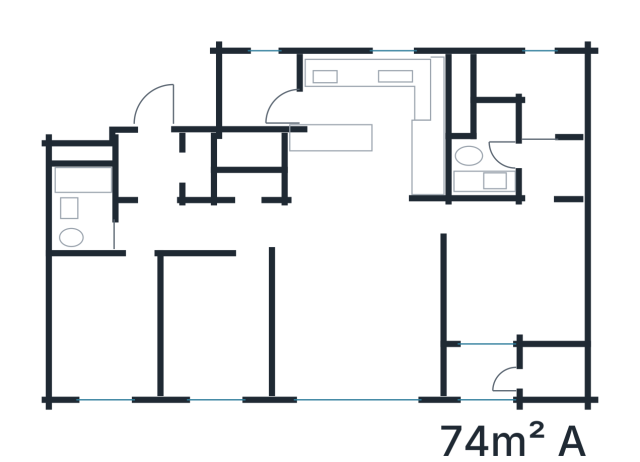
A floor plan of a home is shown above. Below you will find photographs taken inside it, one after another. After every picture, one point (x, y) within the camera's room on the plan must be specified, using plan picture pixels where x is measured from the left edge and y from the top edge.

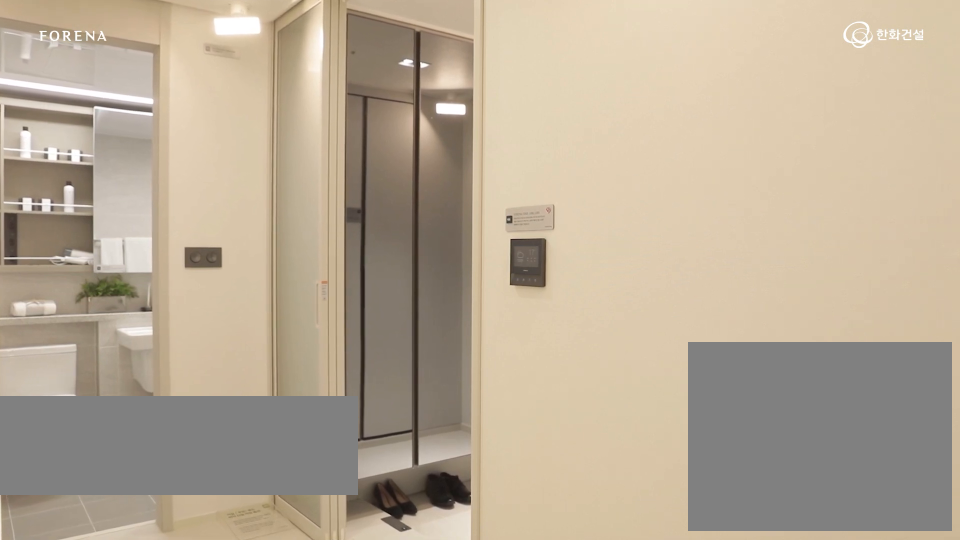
(156, 164)
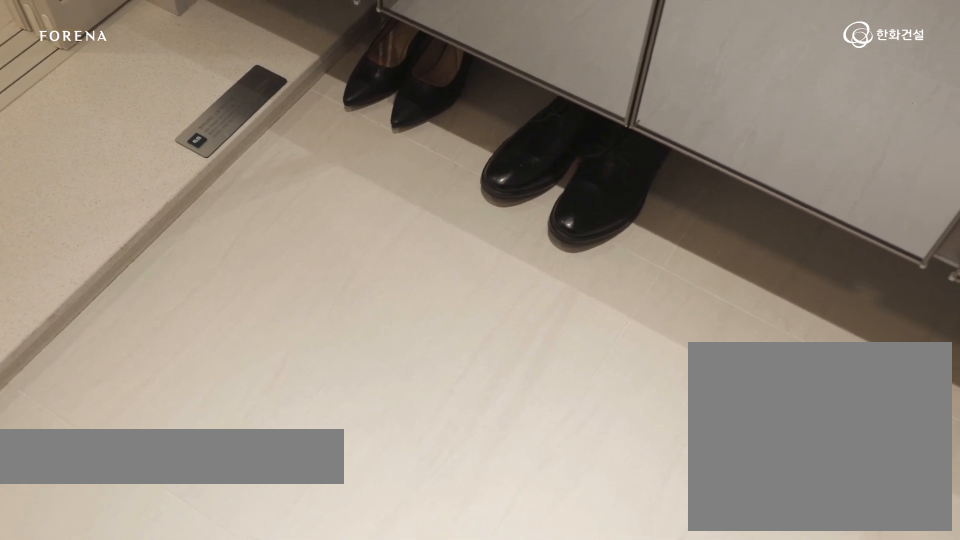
(156, 164)
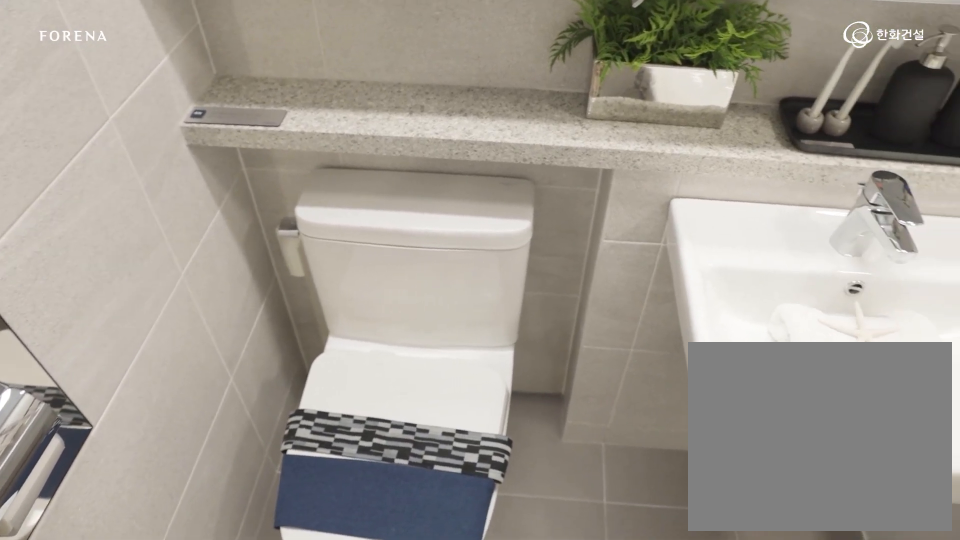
(107, 231)
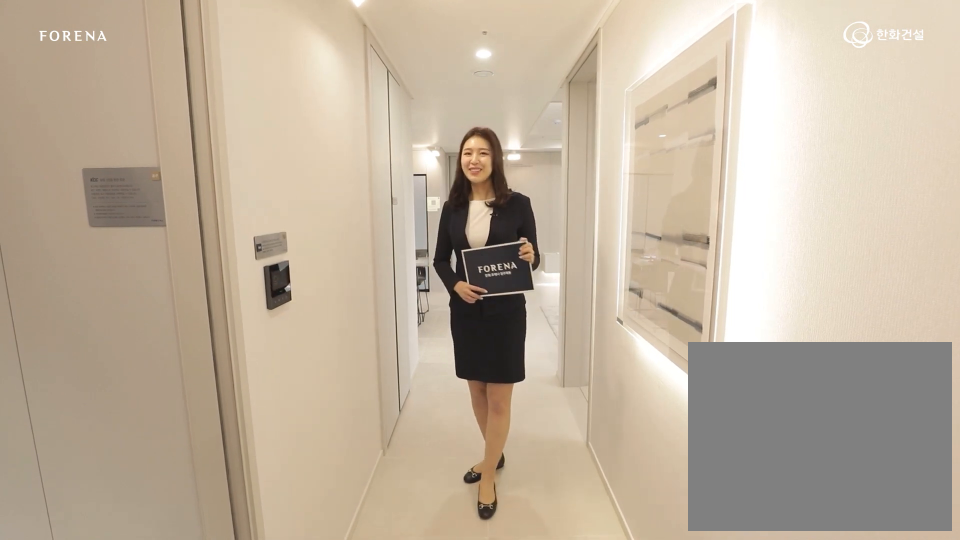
(228, 227)
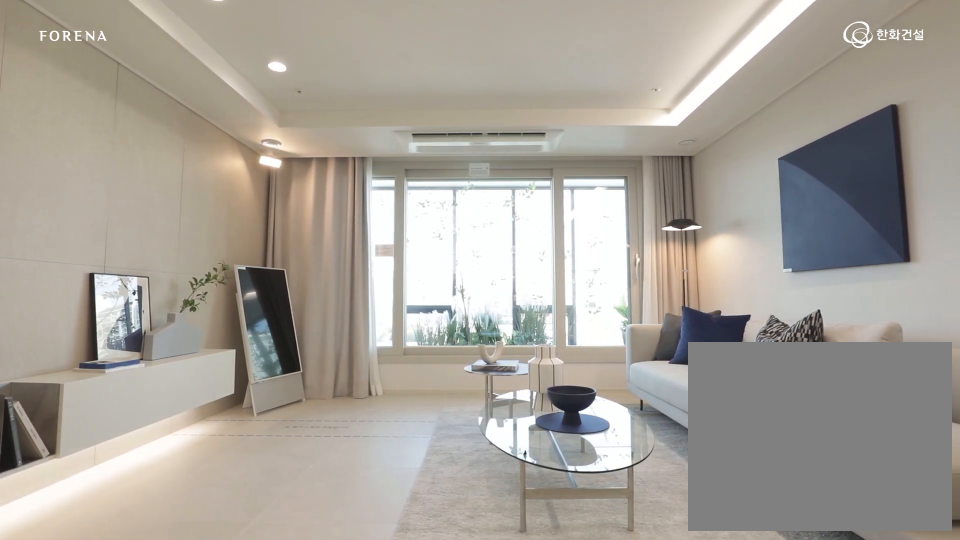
(363, 308)
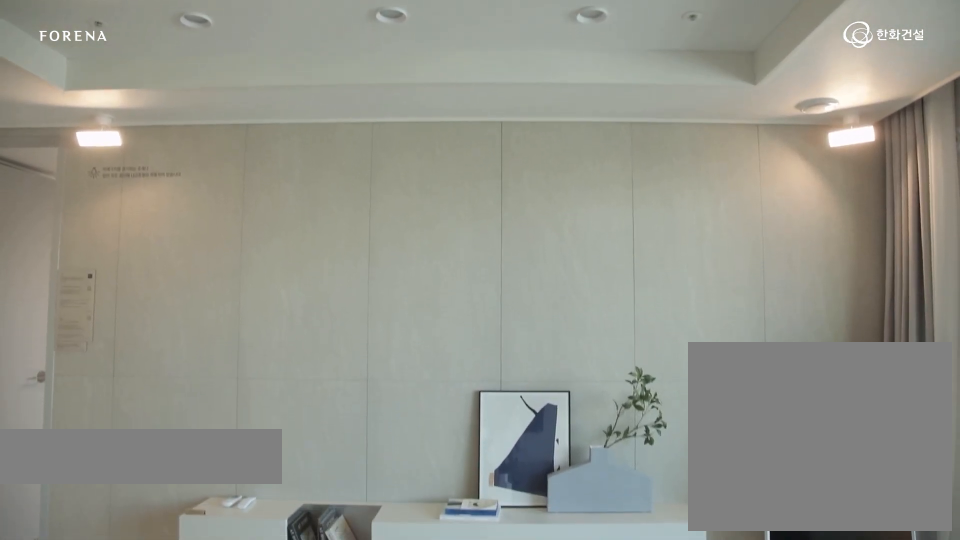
(363, 308)
